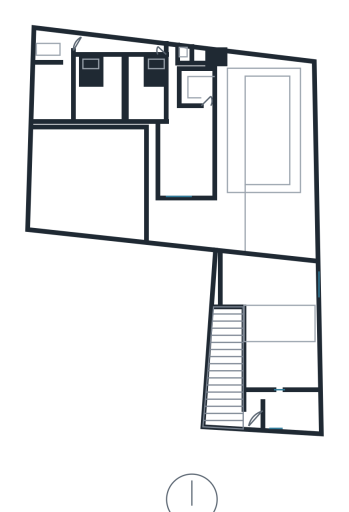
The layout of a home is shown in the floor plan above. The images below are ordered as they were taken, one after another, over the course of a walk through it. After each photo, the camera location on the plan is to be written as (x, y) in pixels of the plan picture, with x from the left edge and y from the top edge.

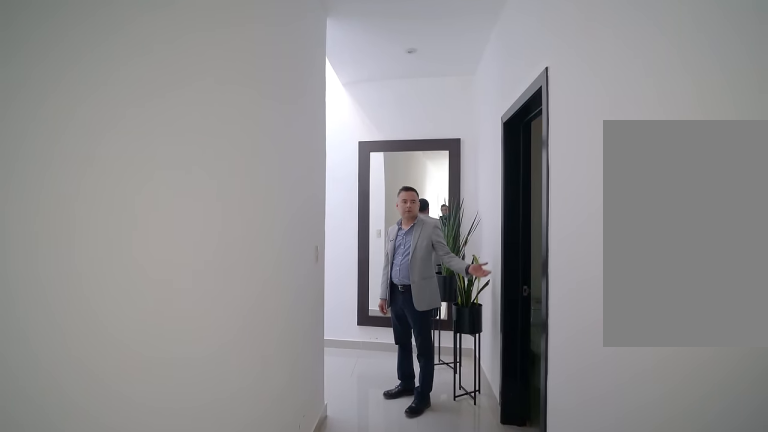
(176, 100)
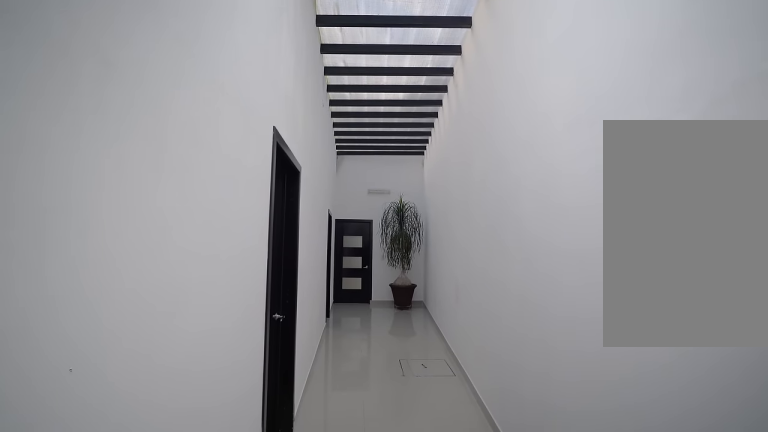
(174, 54)
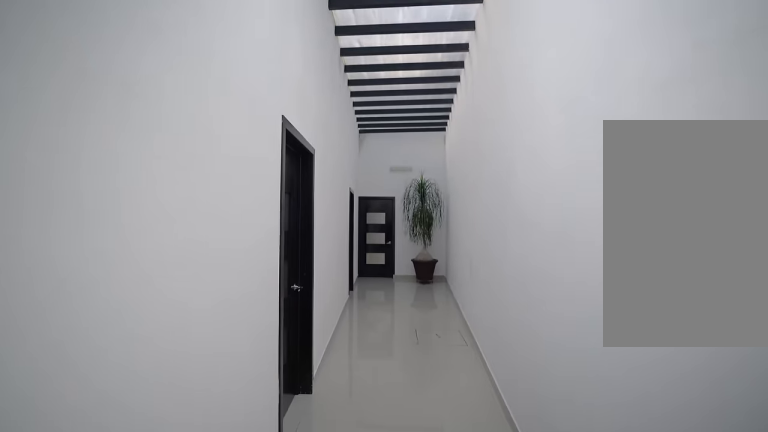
(168, 51)
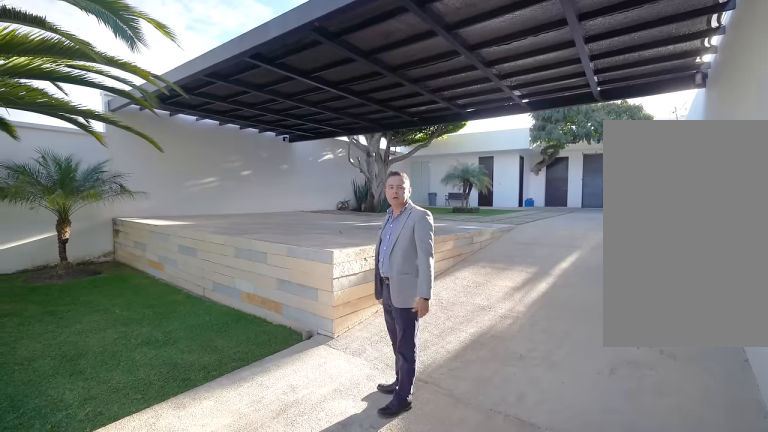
(221, 218)
